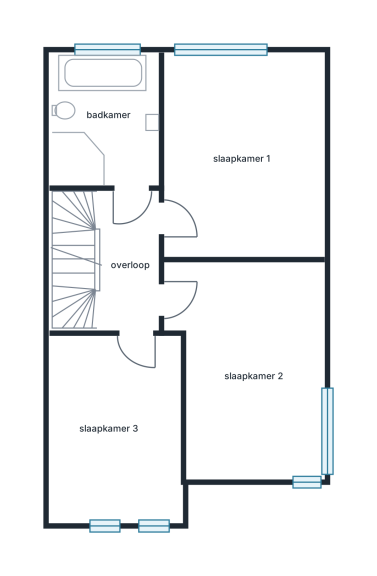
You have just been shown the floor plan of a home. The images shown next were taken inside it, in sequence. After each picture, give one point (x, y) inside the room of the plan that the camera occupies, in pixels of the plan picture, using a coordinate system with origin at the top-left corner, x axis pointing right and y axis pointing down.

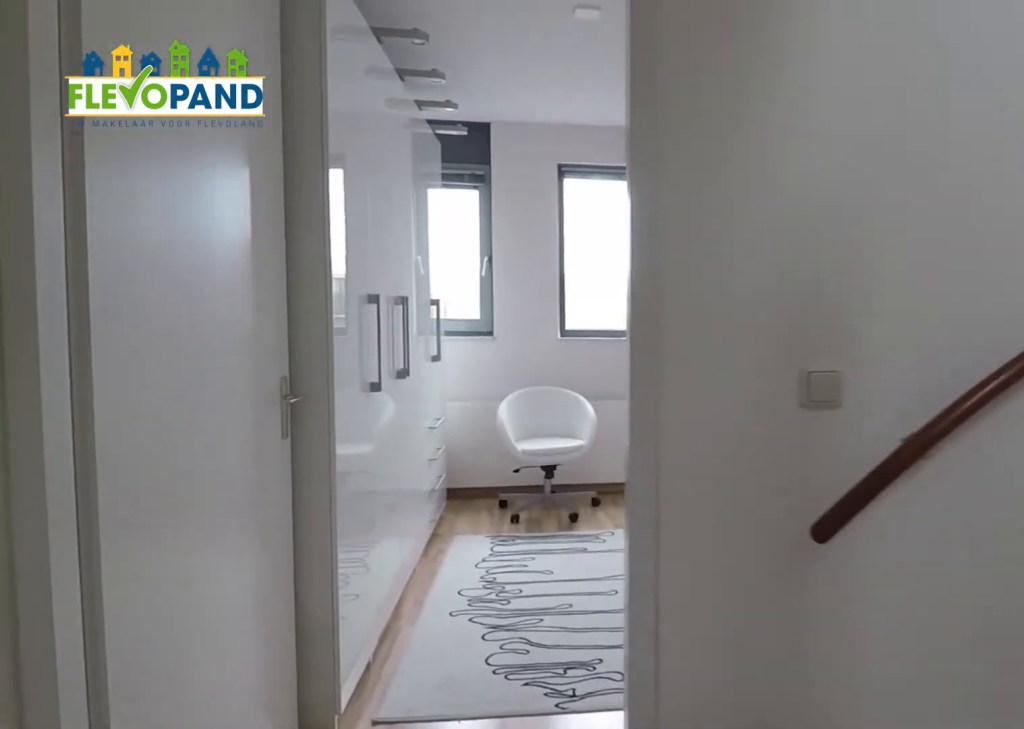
(131, 266)
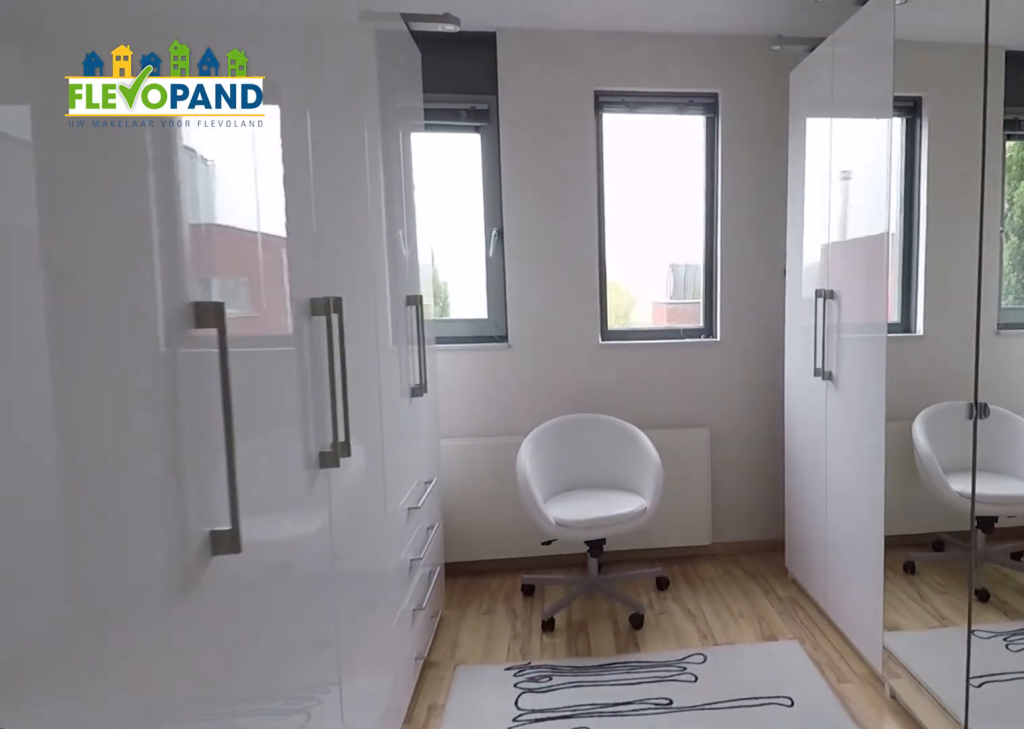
(116, 450)
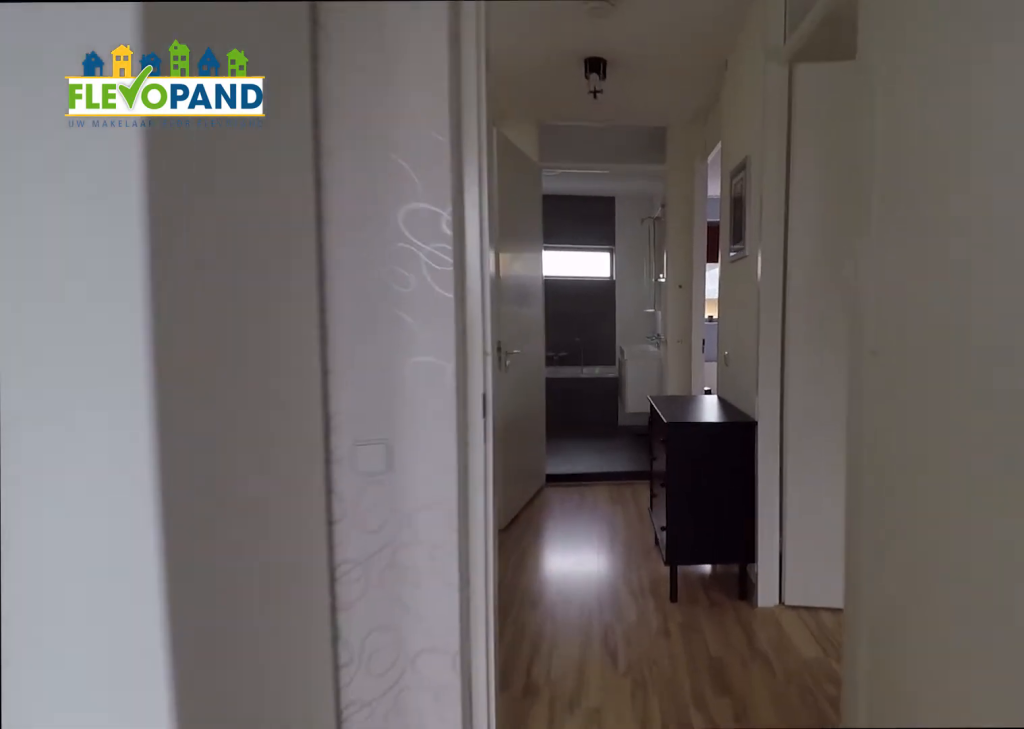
(116, 450)
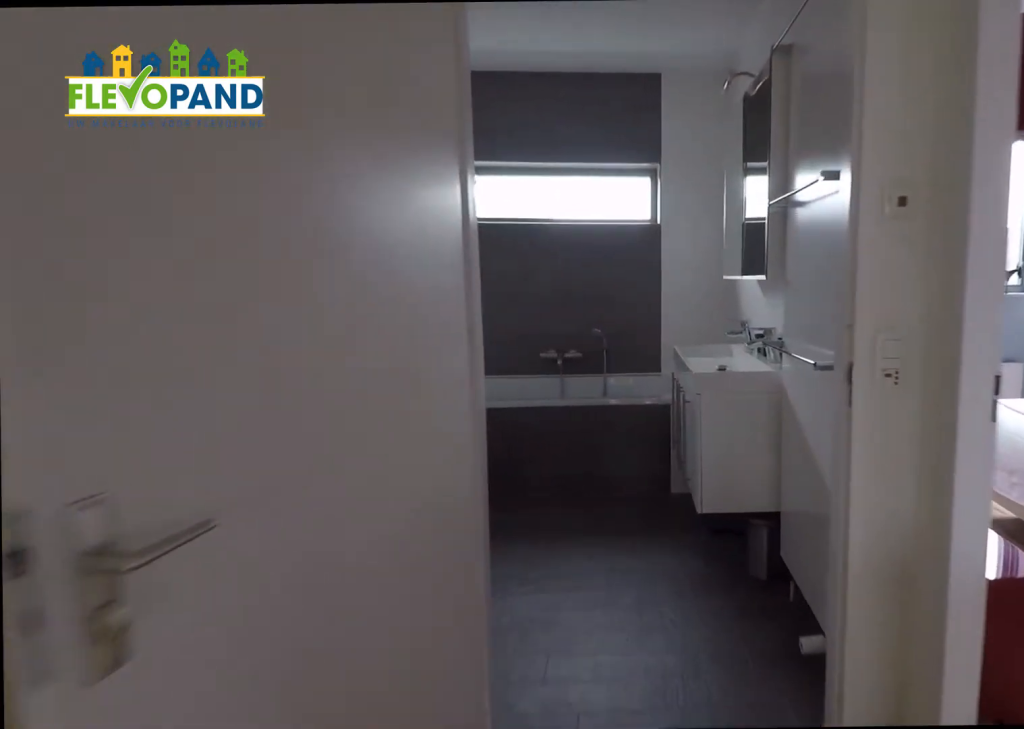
(124, 264)
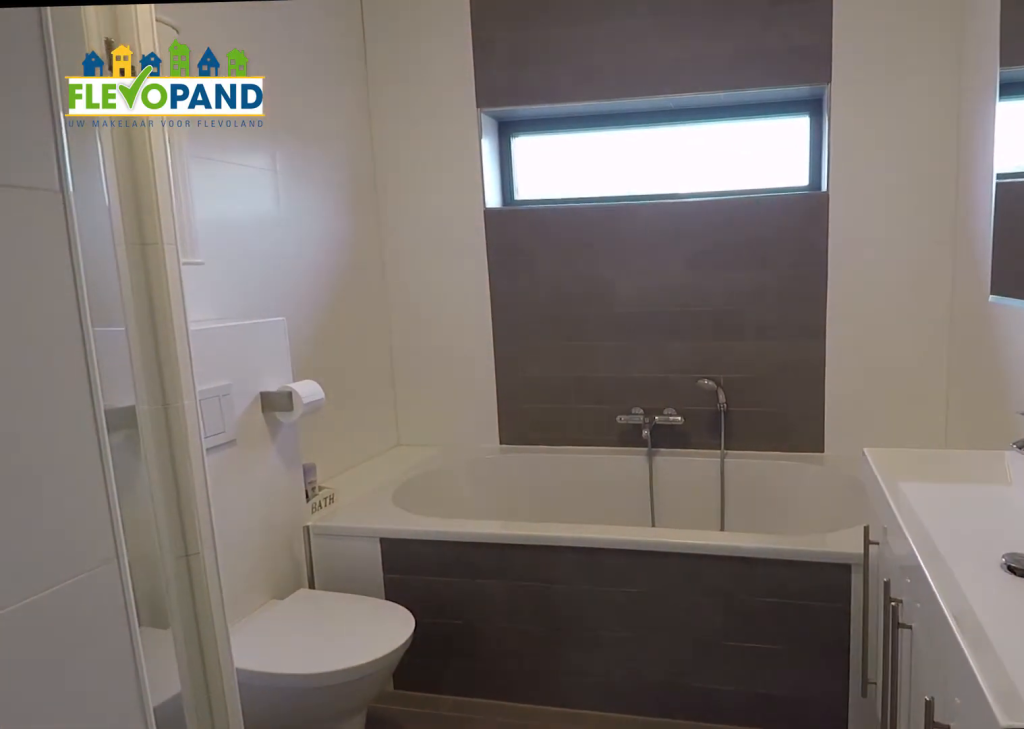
(102, 71)
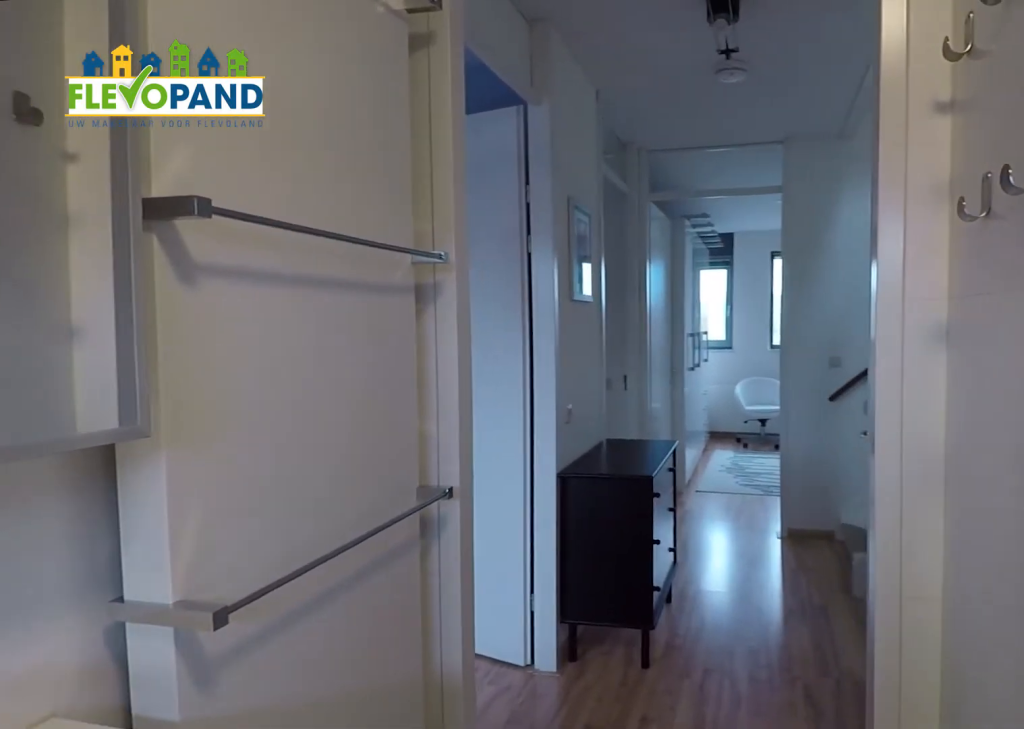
(102, 71)
